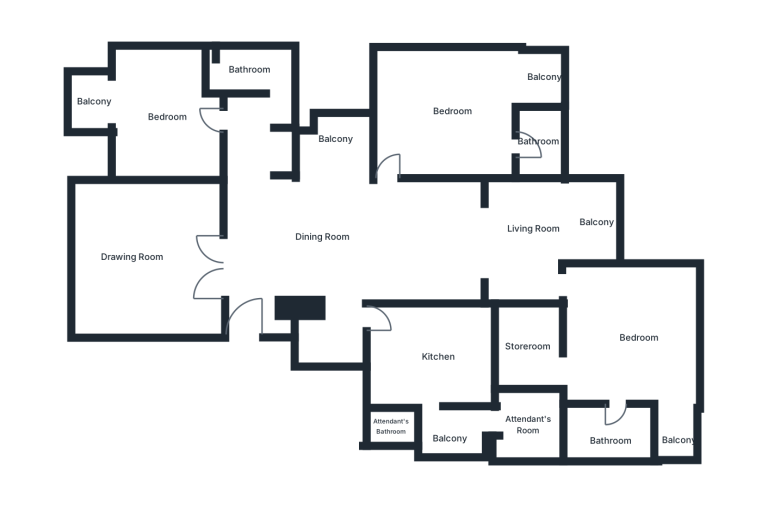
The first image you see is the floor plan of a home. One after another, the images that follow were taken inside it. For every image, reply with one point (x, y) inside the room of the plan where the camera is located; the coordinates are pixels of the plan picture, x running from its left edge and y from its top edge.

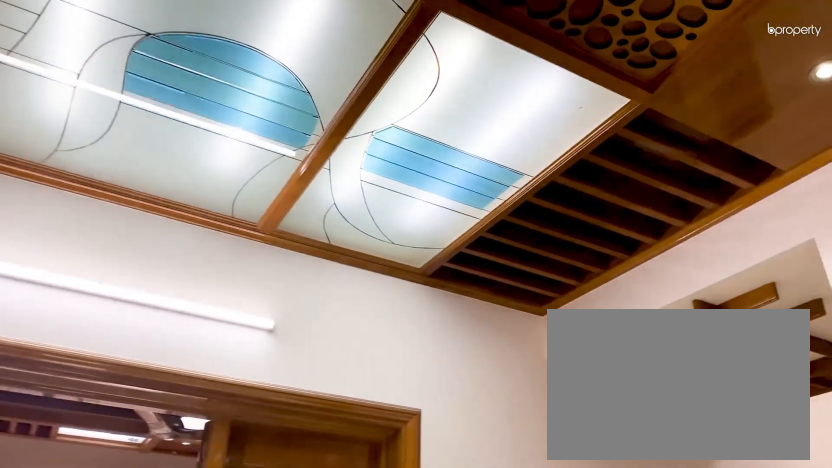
(305, 245)
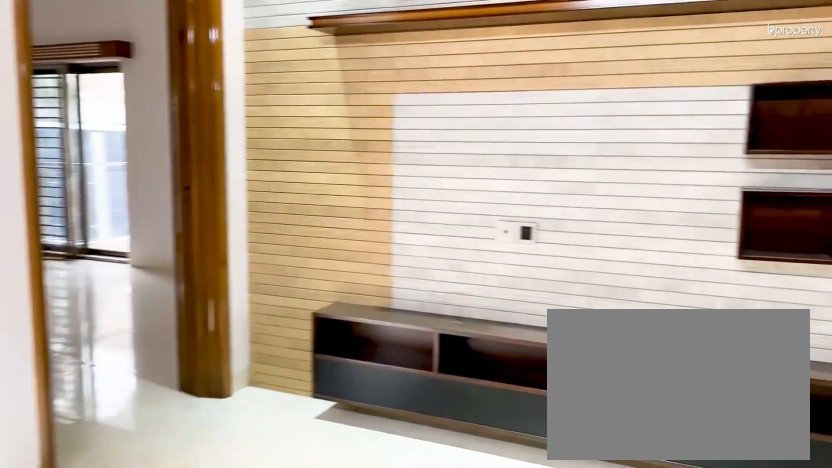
(517, 232)
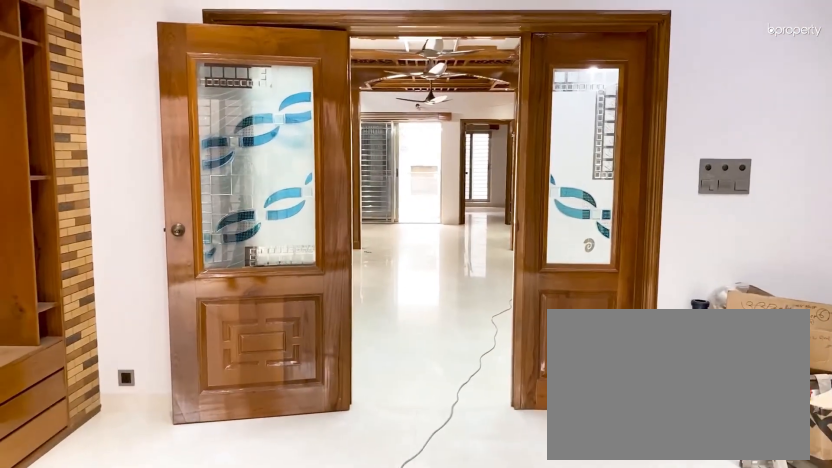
(133, 254)
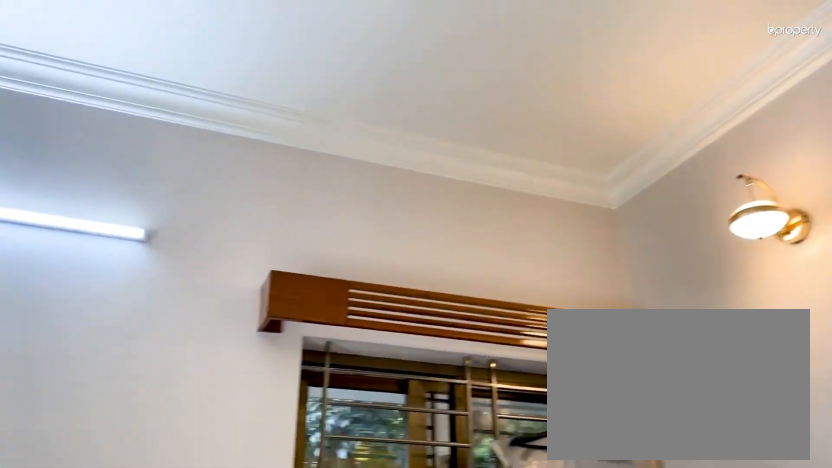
(167, 109)
